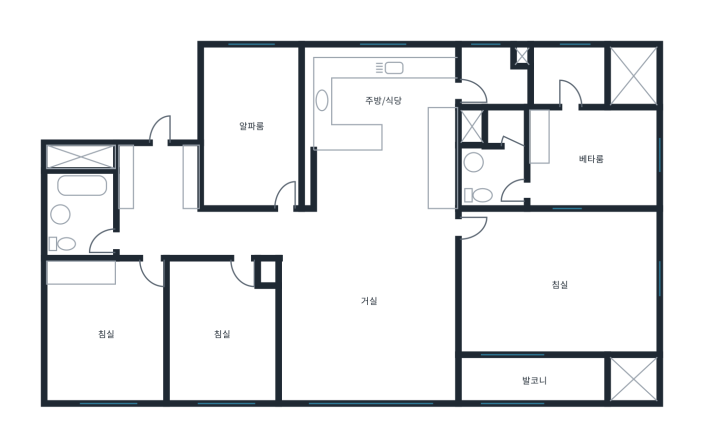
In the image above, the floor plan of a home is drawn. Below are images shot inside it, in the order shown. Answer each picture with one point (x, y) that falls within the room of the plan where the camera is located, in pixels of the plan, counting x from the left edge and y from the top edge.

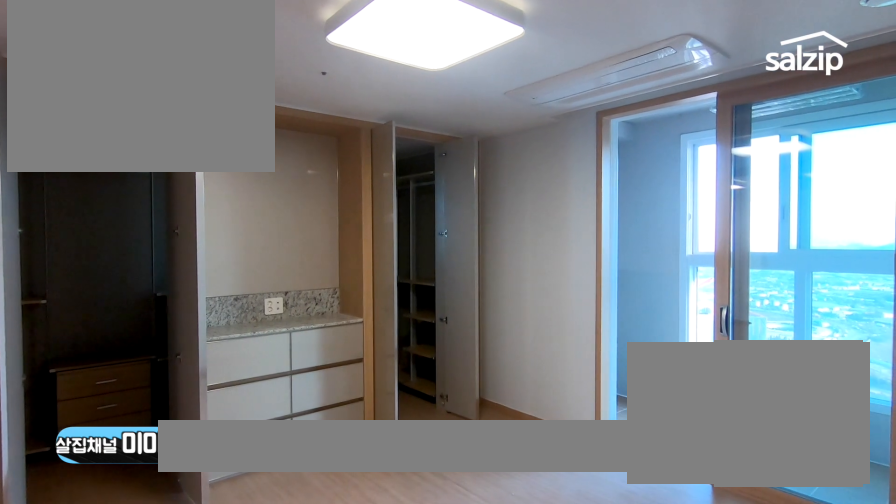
(557, 284)
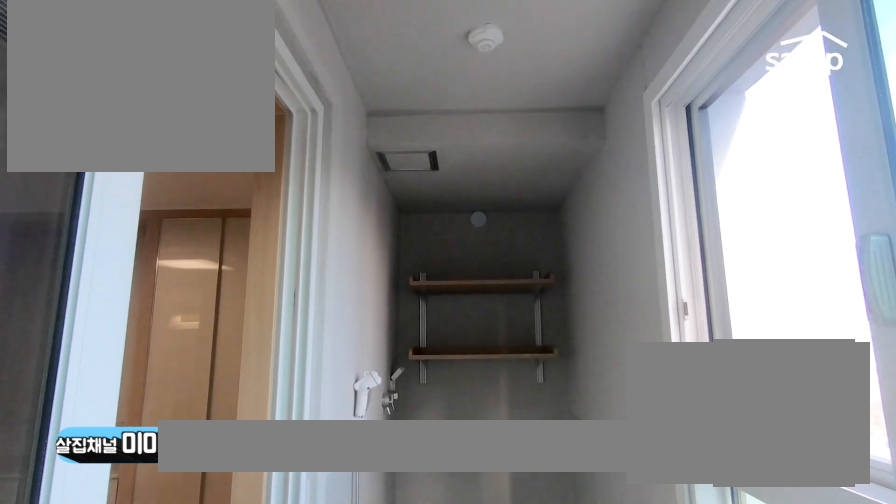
(555, 376)
